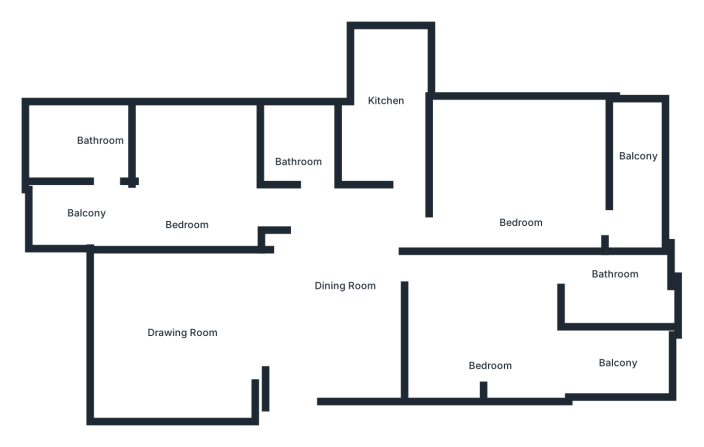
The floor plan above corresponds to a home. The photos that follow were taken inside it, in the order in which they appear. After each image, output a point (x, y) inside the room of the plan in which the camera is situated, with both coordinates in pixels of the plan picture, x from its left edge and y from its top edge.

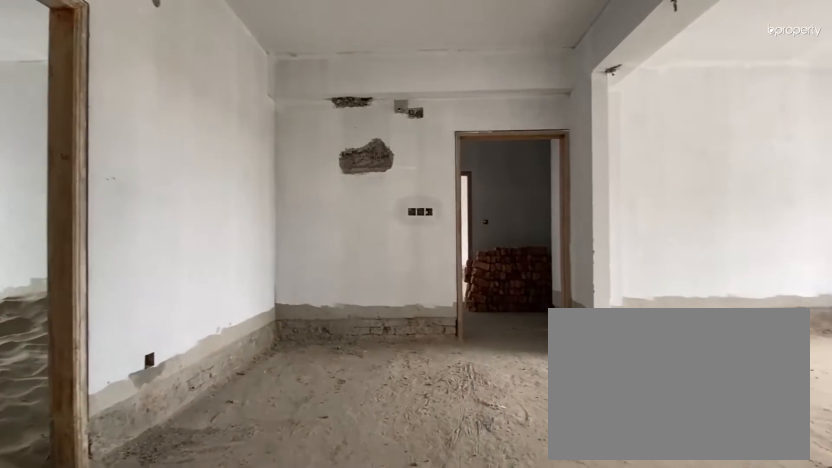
(348, 282)
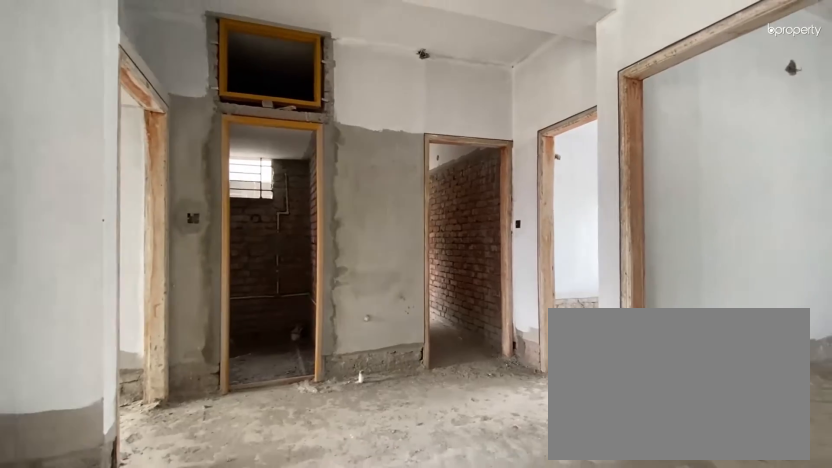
(348, 282)
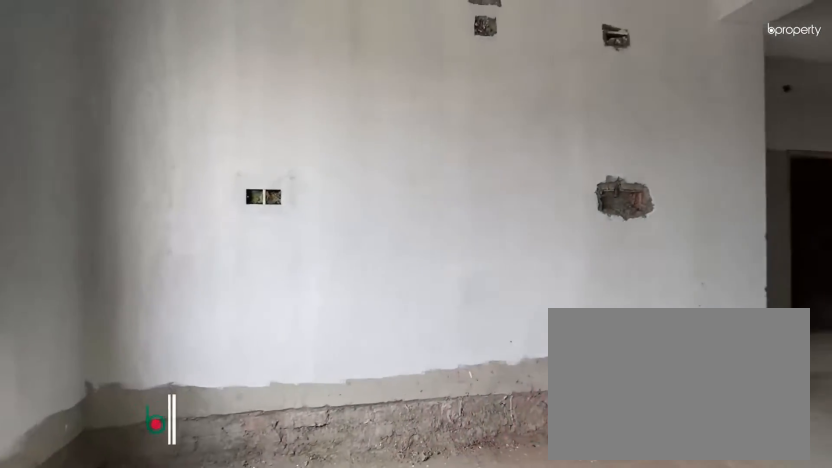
(184, 330)
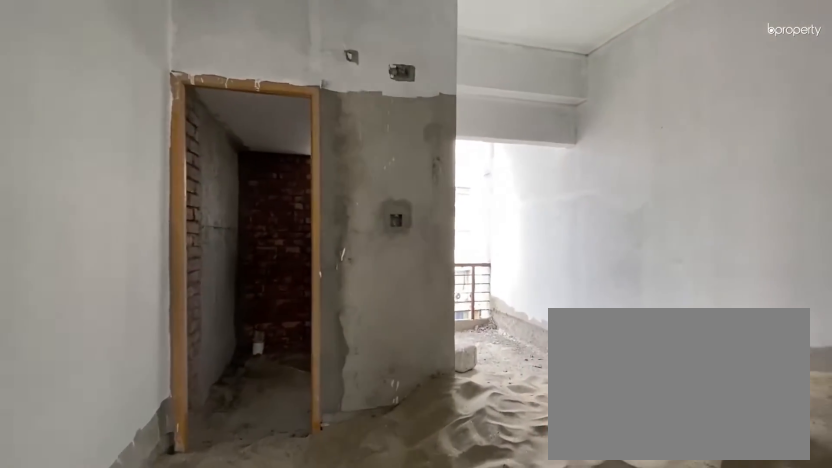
(500, 346)
